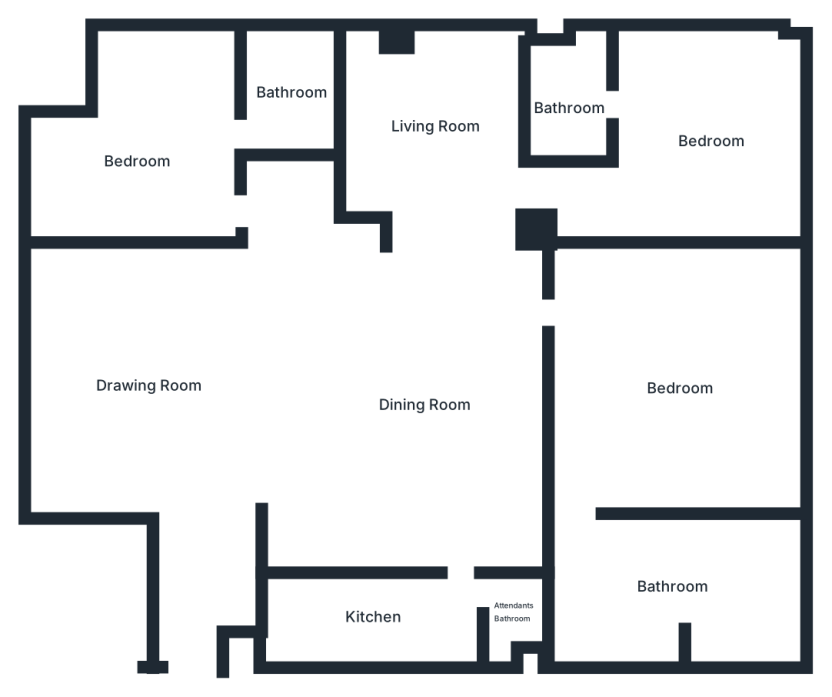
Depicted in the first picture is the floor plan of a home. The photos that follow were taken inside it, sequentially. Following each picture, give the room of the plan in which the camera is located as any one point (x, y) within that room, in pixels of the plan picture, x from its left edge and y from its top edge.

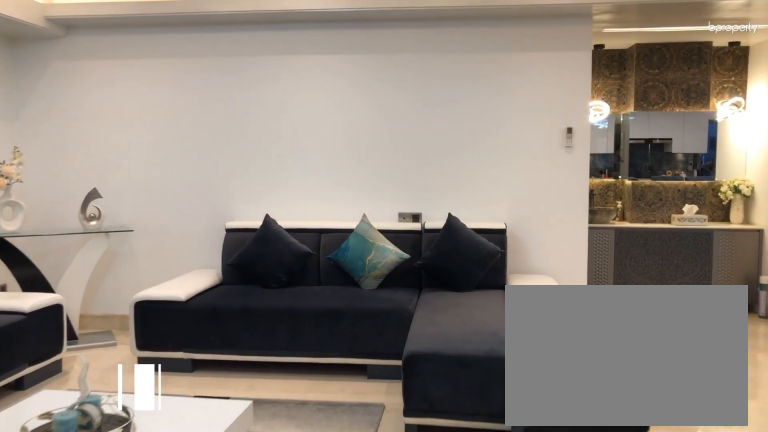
(147, 386)
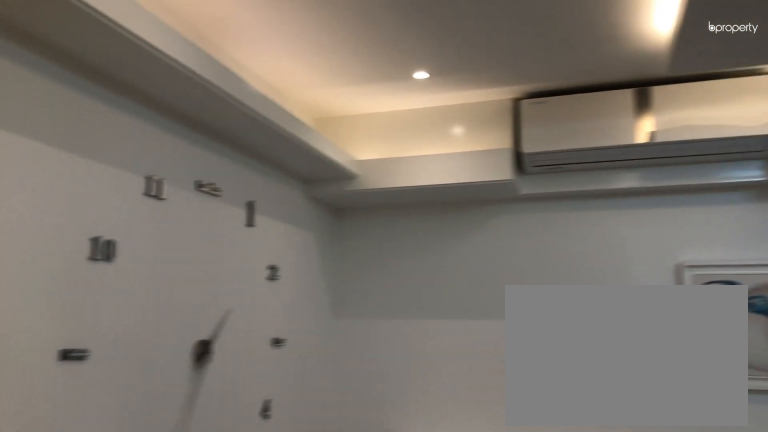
(147, 386)
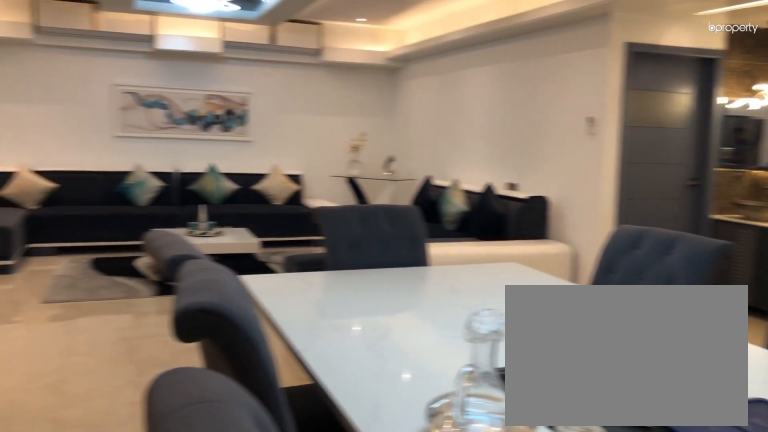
(425, 406)
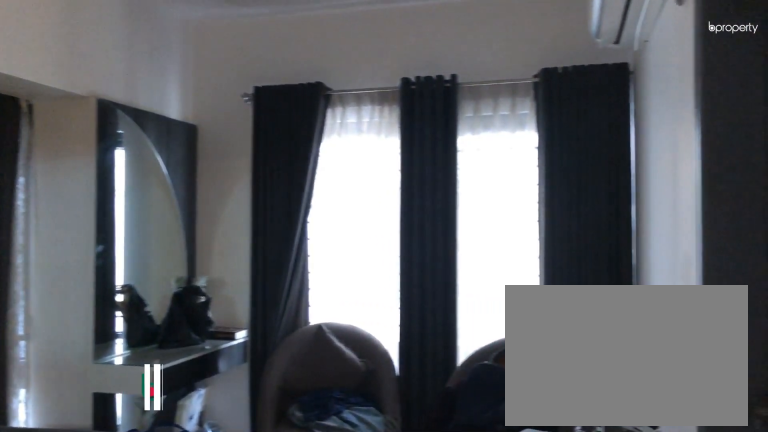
(142, 161)
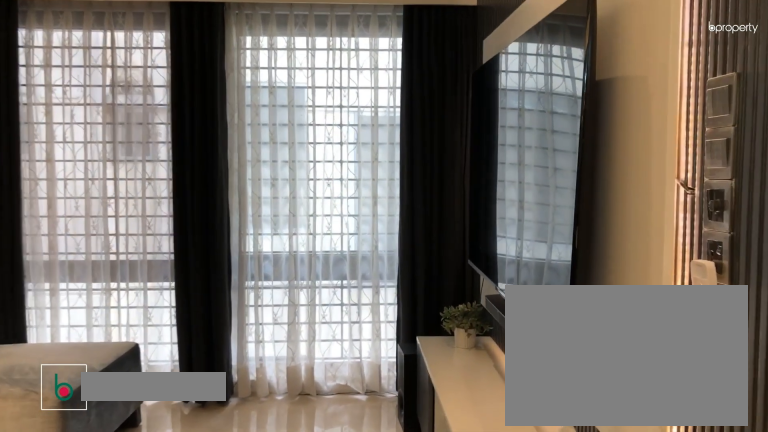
(433, 128)
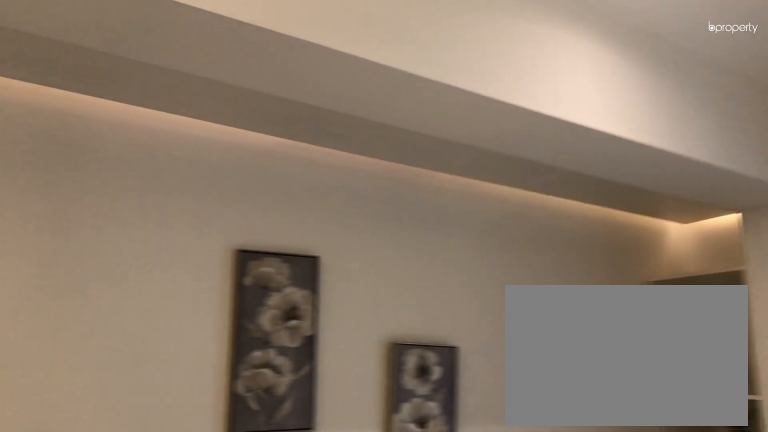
(432, 127)
